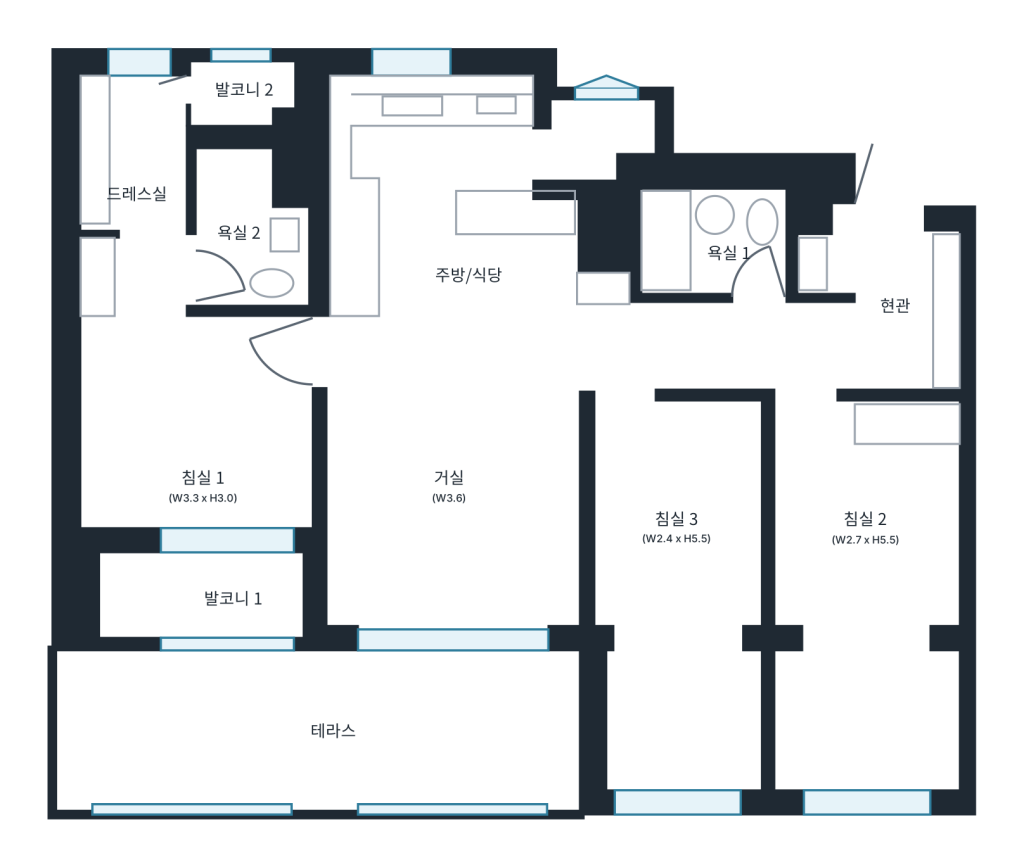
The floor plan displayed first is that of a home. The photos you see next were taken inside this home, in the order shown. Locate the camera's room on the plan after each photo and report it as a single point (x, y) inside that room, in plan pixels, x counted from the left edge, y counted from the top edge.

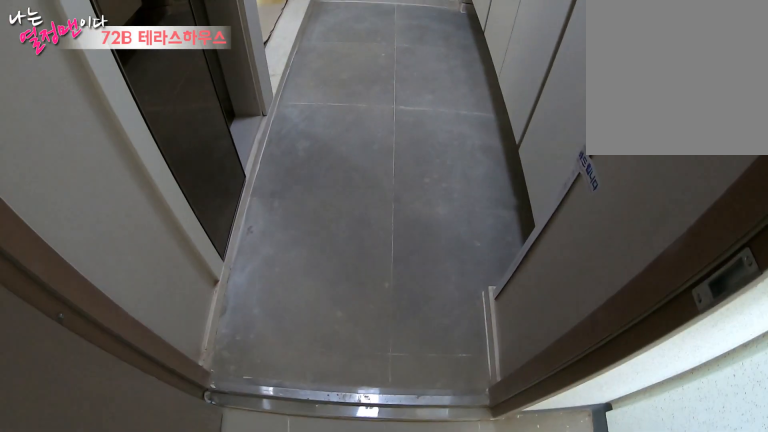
(901, 304)
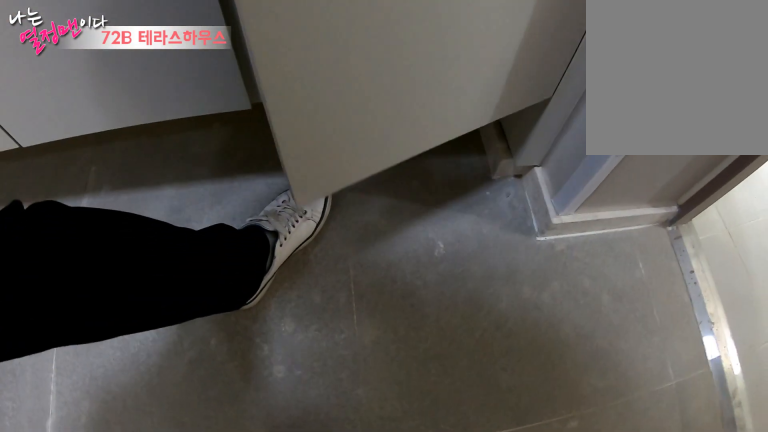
(901, 305)
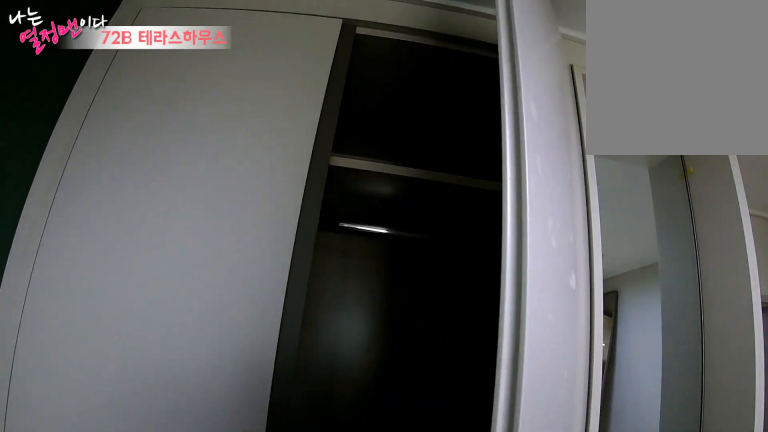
(868, 545)
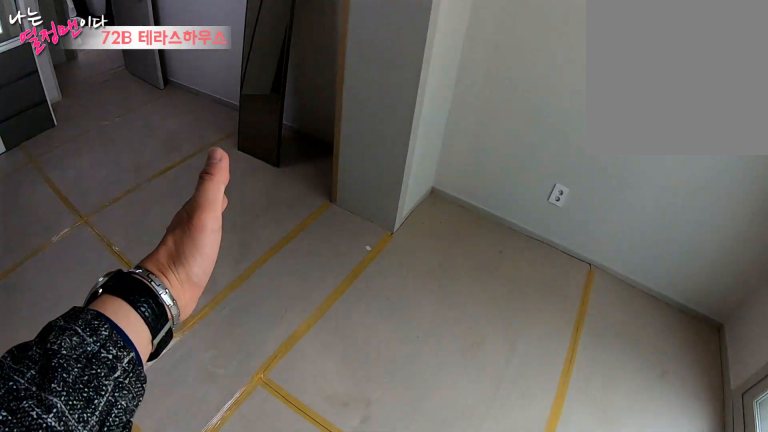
(867, 545)
